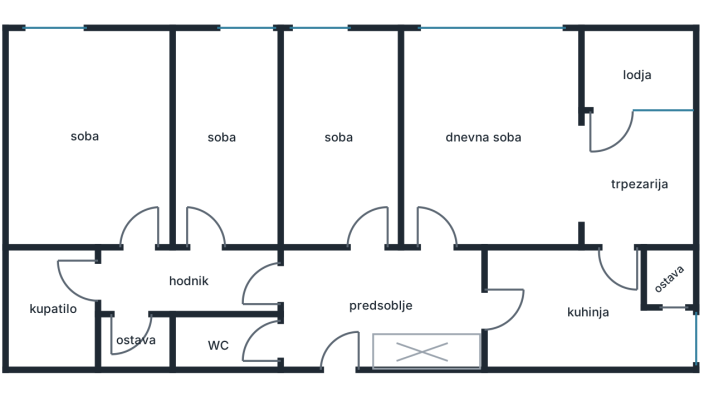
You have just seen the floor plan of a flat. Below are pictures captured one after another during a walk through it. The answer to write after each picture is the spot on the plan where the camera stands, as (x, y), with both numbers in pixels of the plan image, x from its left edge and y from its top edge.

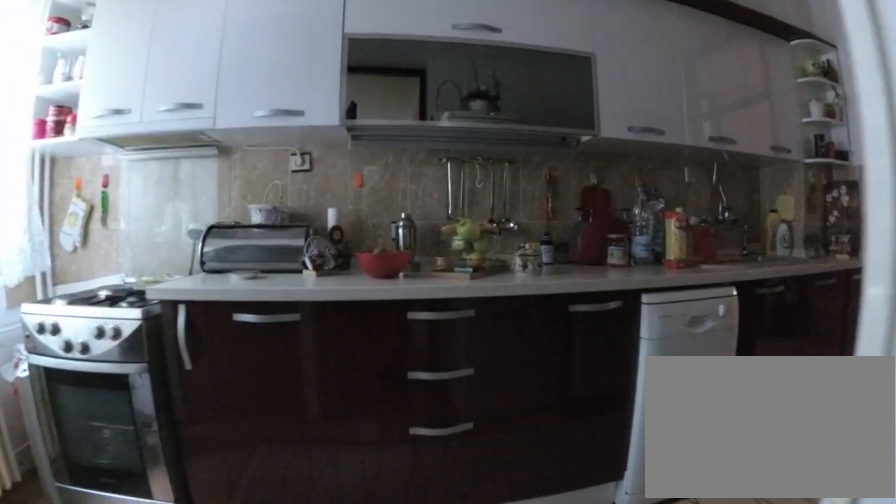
(609, 261)
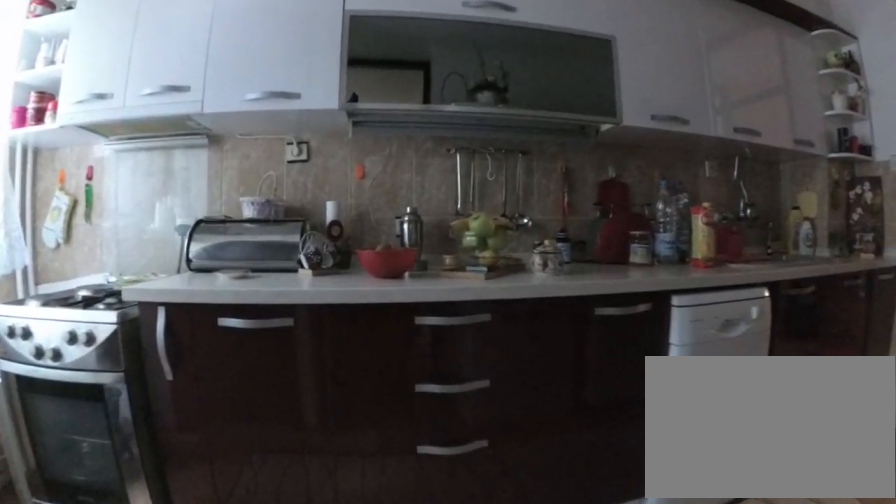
(607, 270)
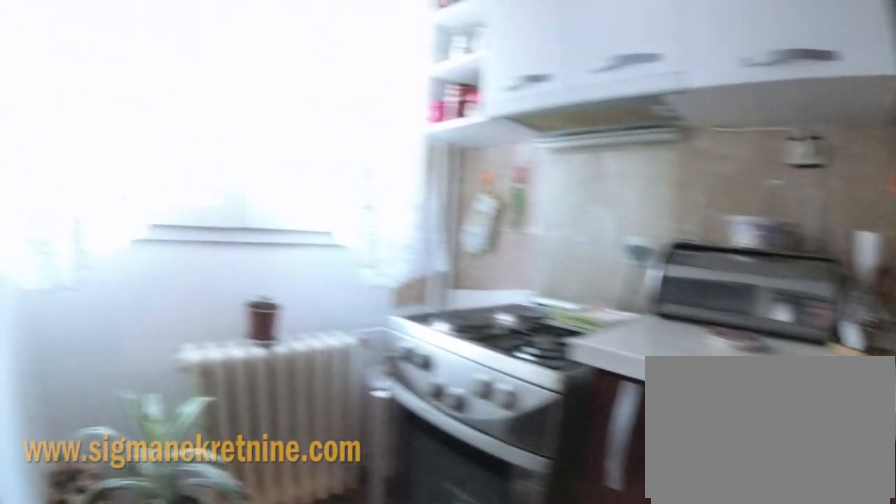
(598, 294)
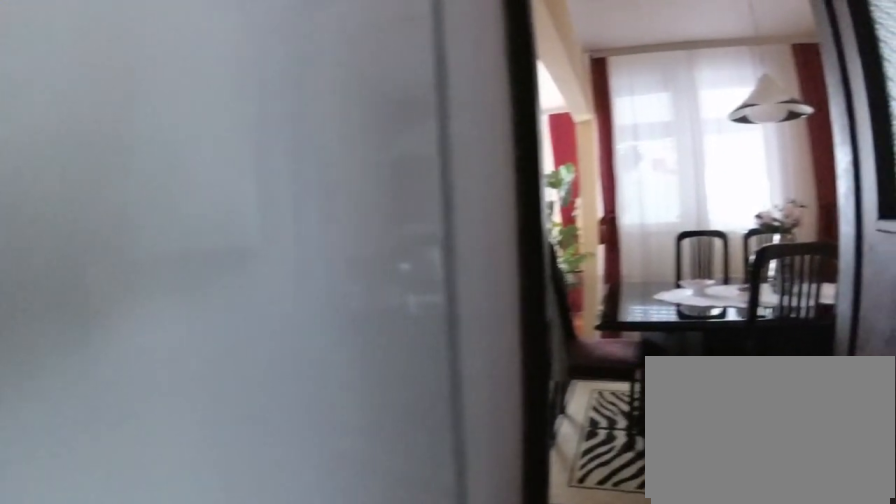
(614, 320)
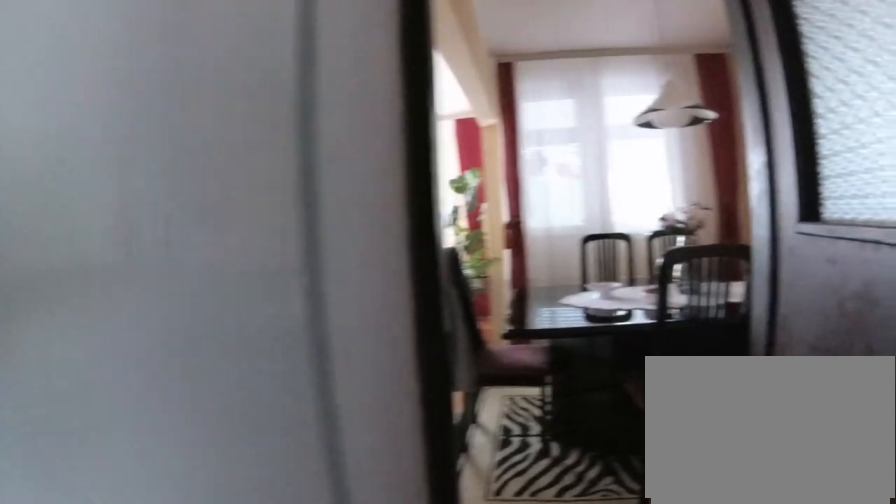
(611, 320)
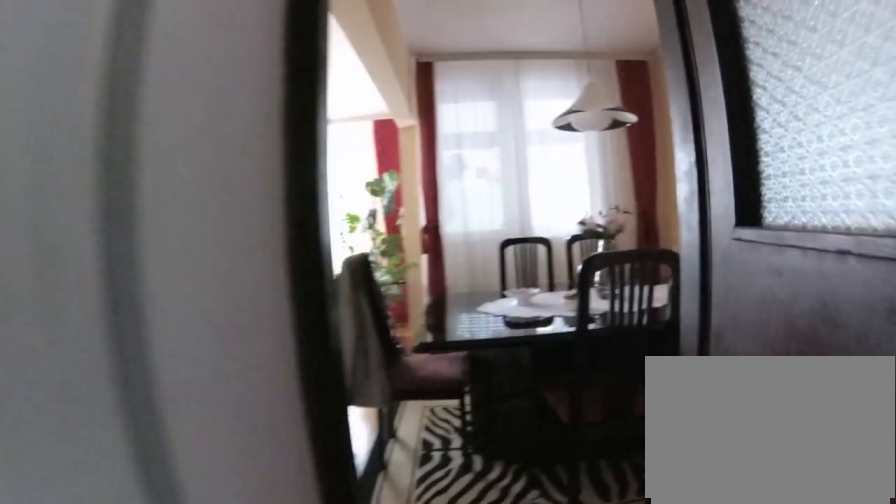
(609, 317)
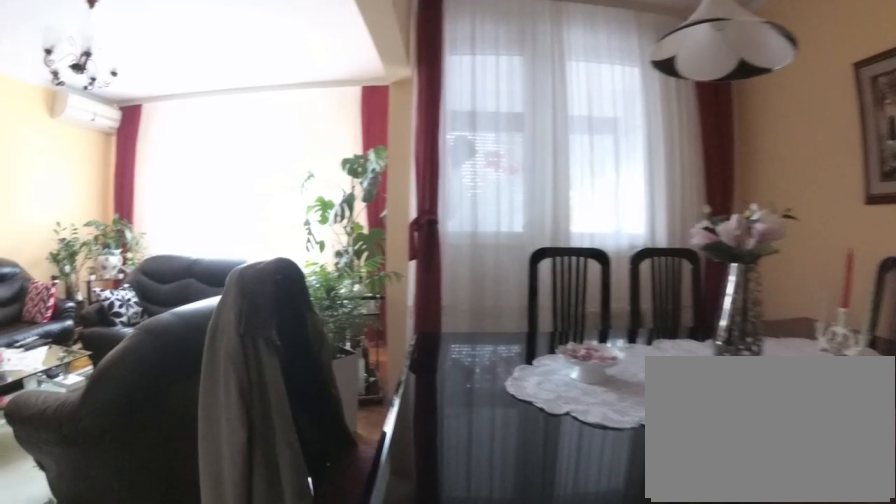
(610, 252)
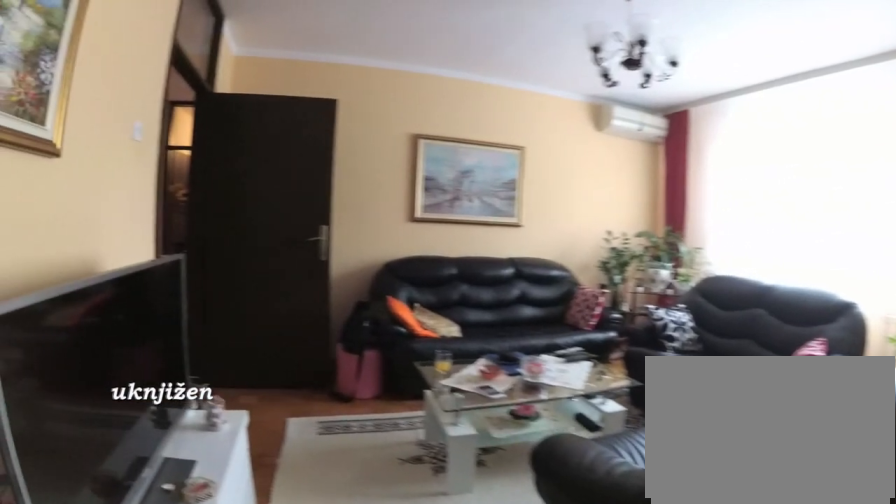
(597, 227)
